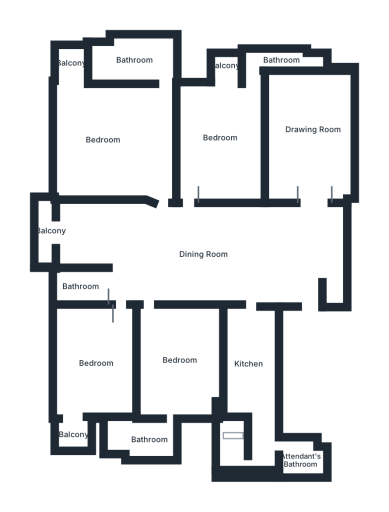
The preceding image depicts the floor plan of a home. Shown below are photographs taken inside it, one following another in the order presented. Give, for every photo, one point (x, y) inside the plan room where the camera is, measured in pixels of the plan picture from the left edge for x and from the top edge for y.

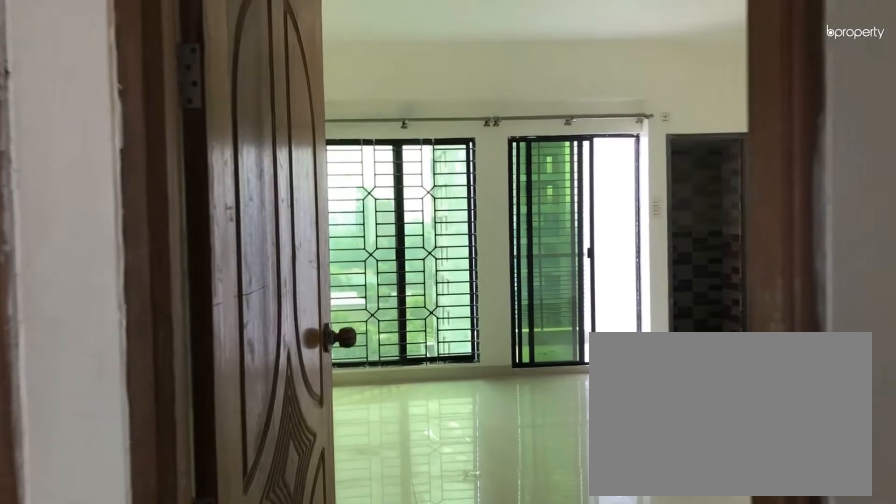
(201, 194)
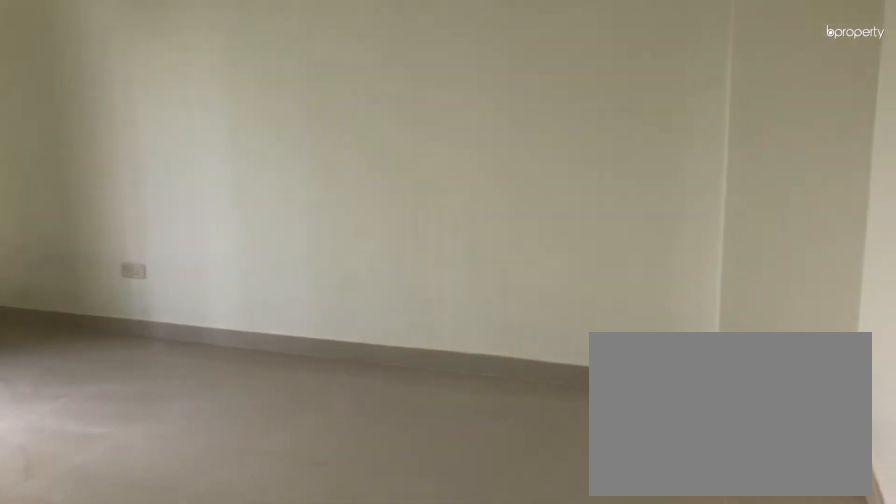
(223, 143)
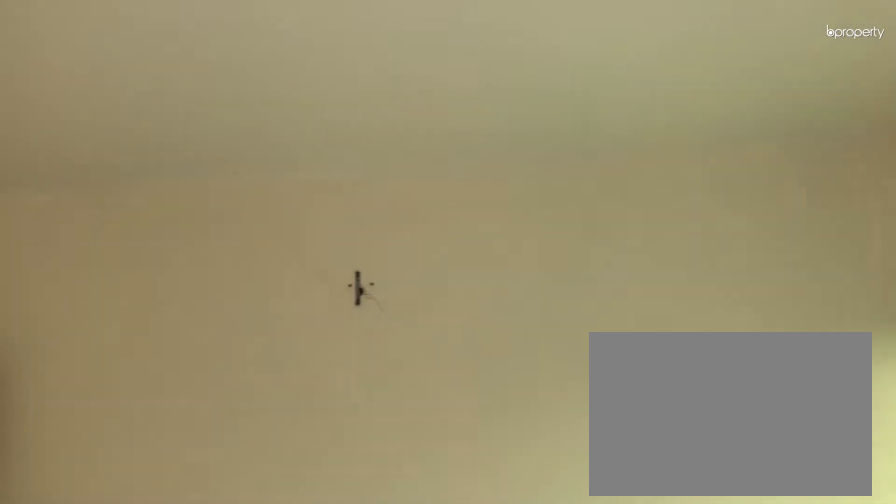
(223, 143)
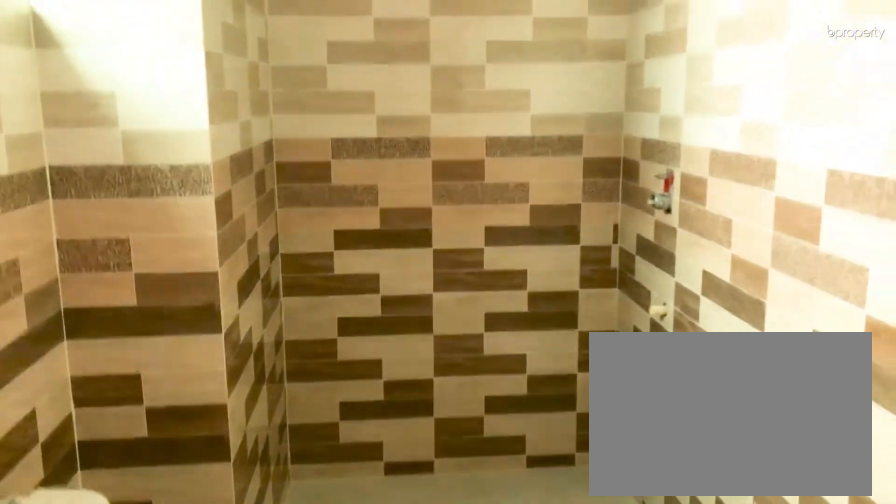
(271, 60)
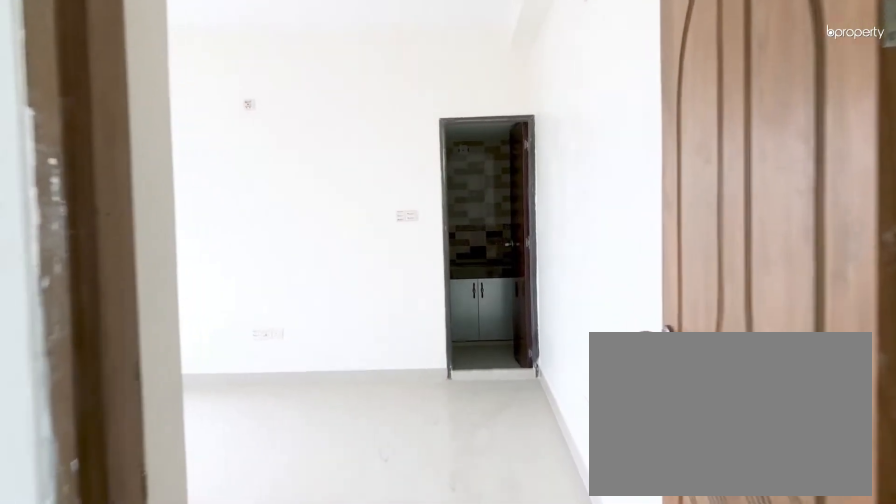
(154, 192)
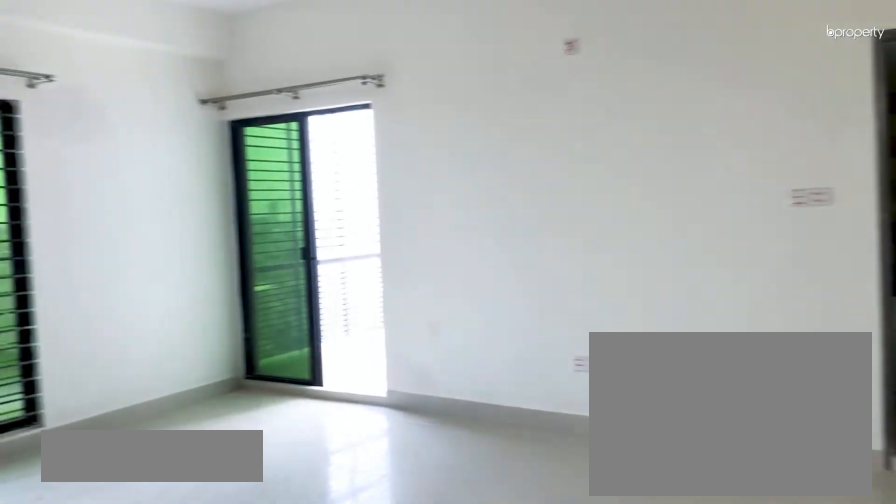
(100, 143)
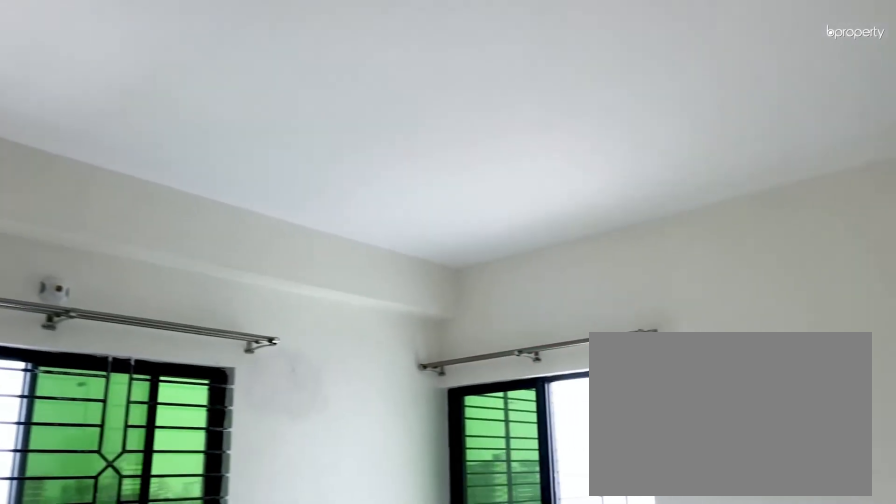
(100, 143)
